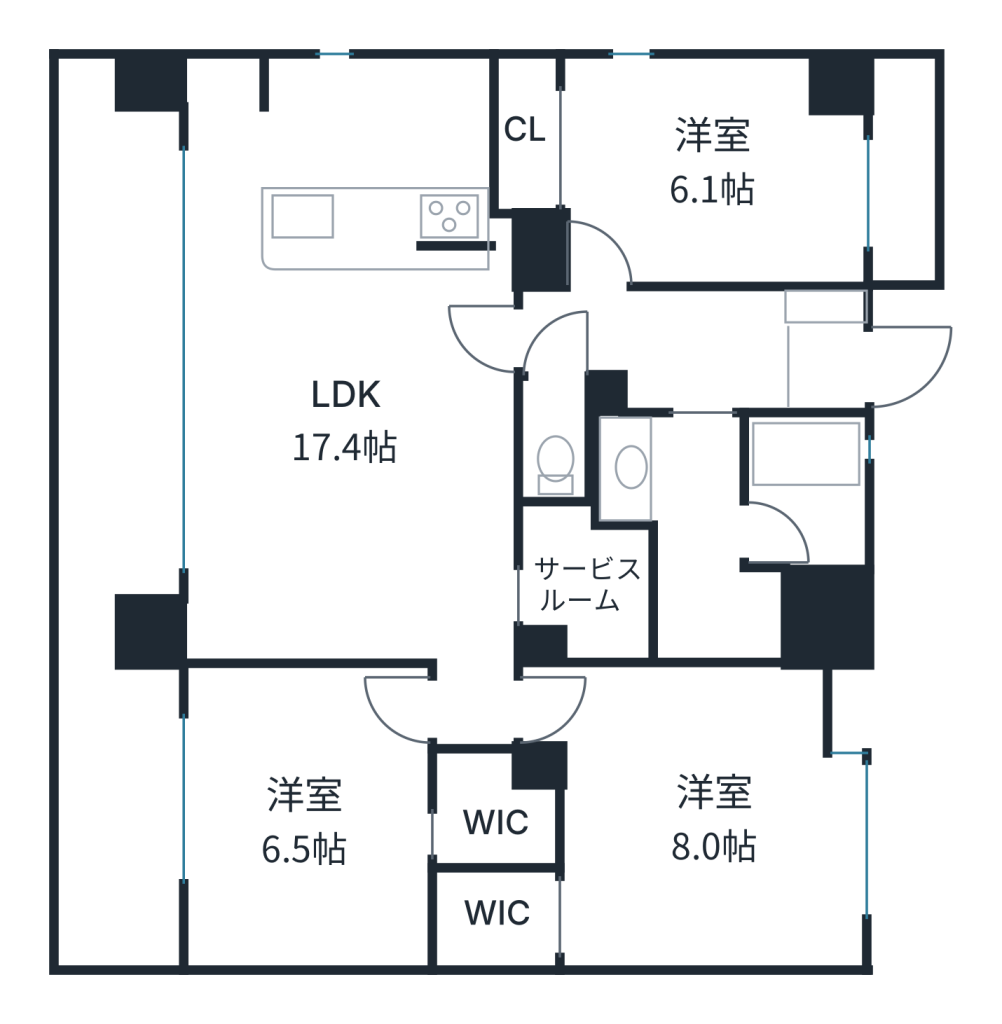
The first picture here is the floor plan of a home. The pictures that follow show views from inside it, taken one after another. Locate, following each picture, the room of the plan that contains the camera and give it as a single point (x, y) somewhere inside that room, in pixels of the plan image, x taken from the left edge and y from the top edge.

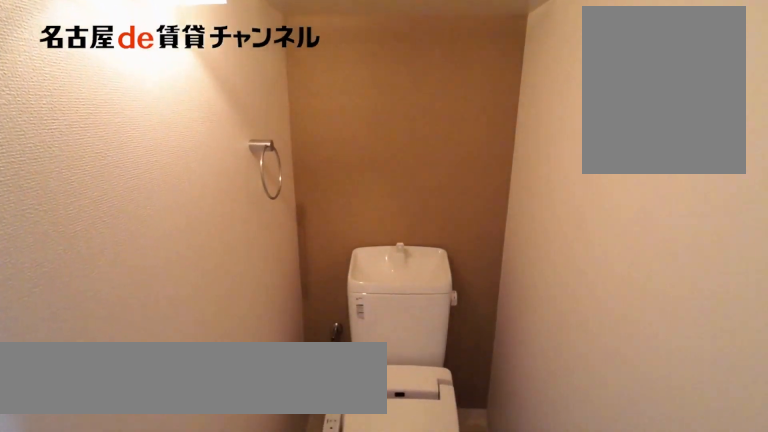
(555, 438)
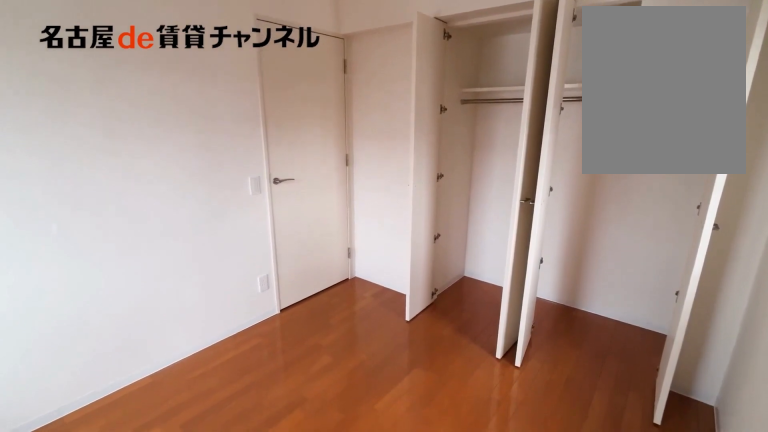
(678, 170)
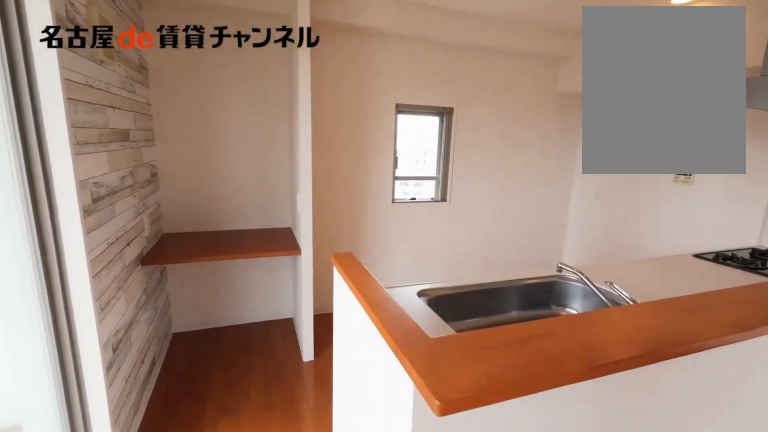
(345, 358)
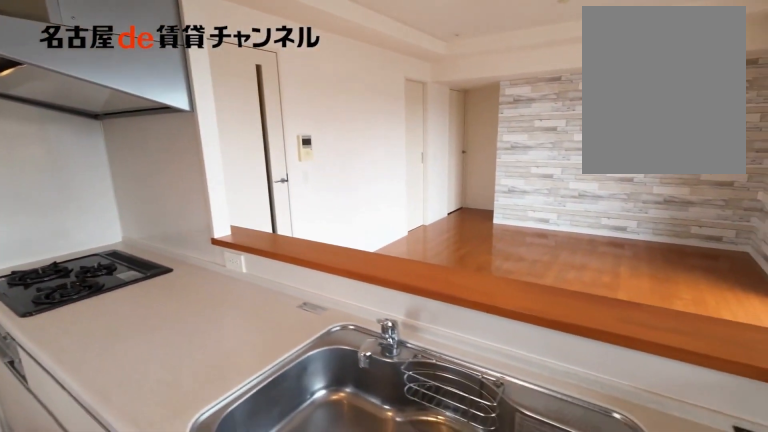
(345, 358)
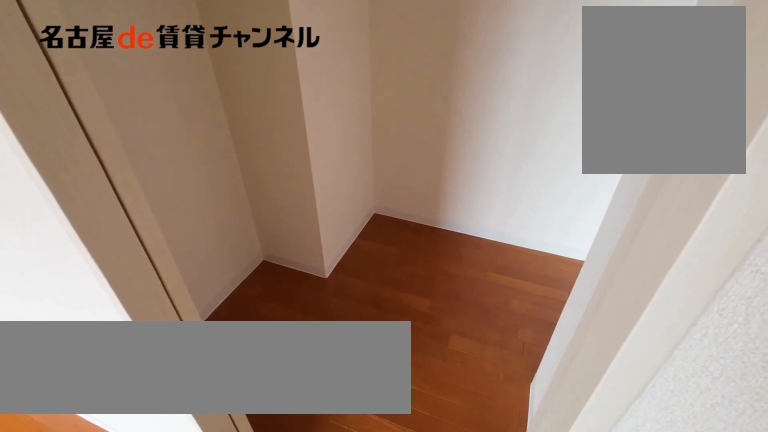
(584, 583)
